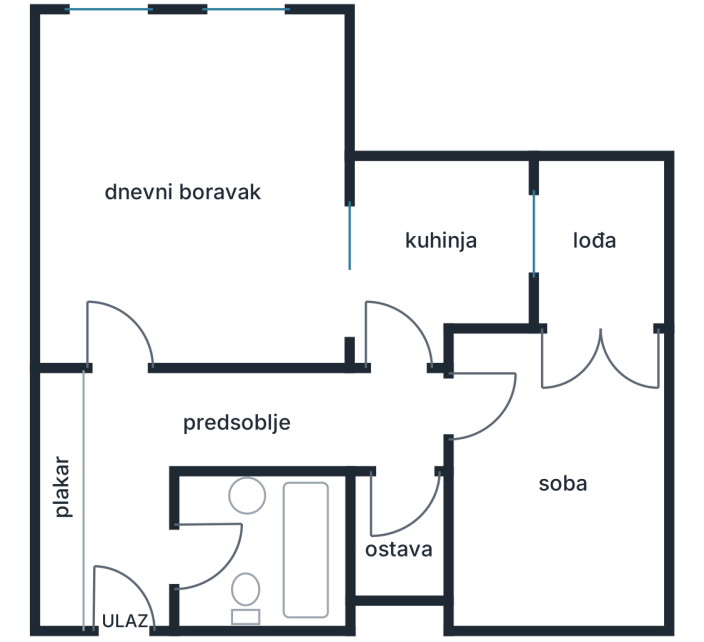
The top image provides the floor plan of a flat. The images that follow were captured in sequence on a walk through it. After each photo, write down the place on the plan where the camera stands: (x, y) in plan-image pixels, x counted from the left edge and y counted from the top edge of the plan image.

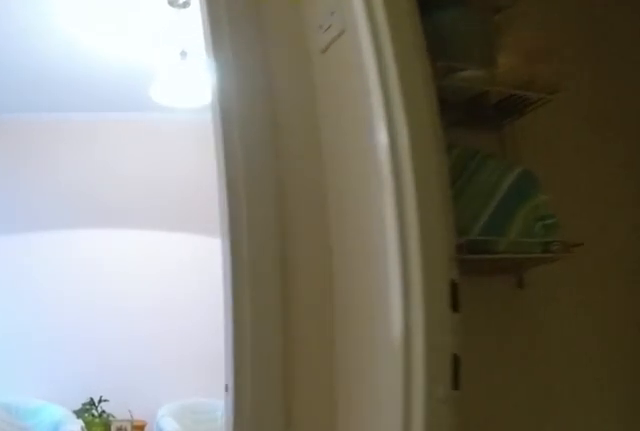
(328, 421)
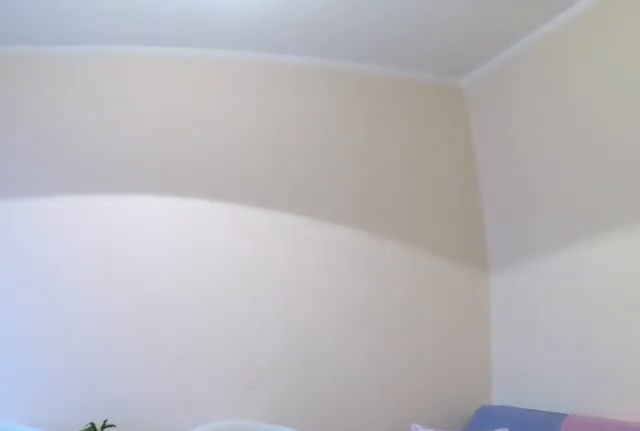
(419, 421)
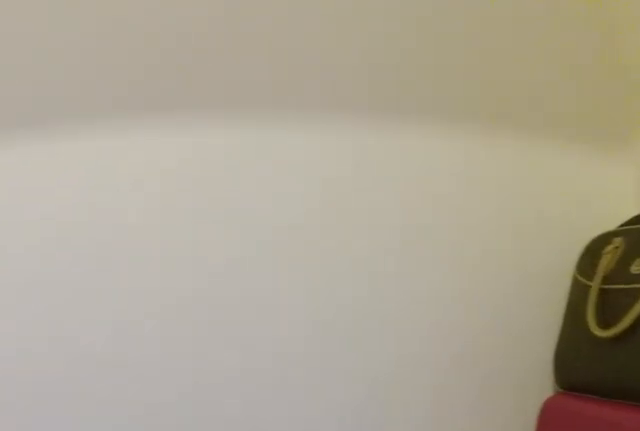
(481, 526)
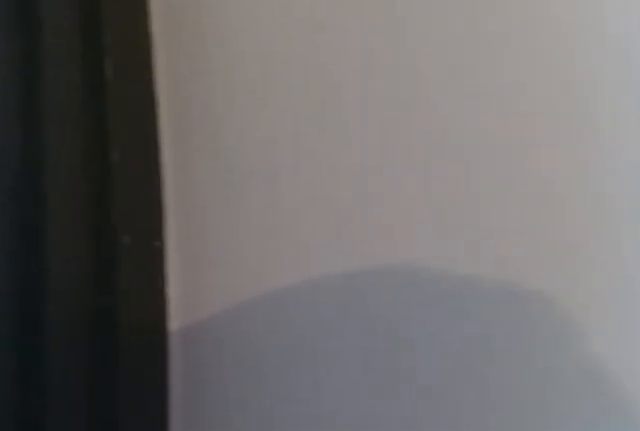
(646, 377)
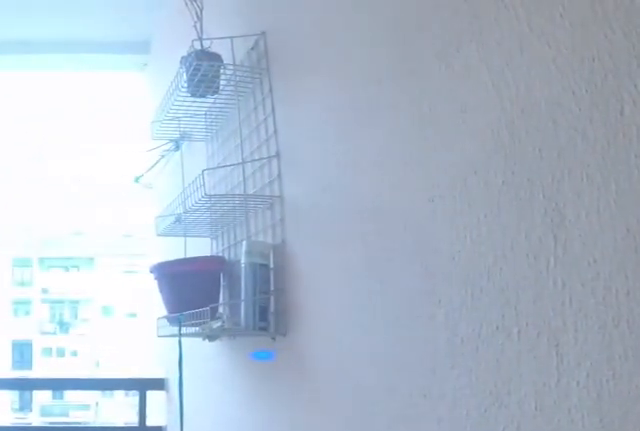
(630, 356)
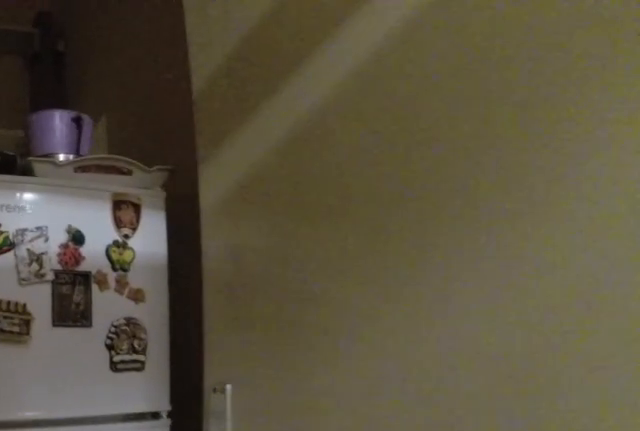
(410, 438)
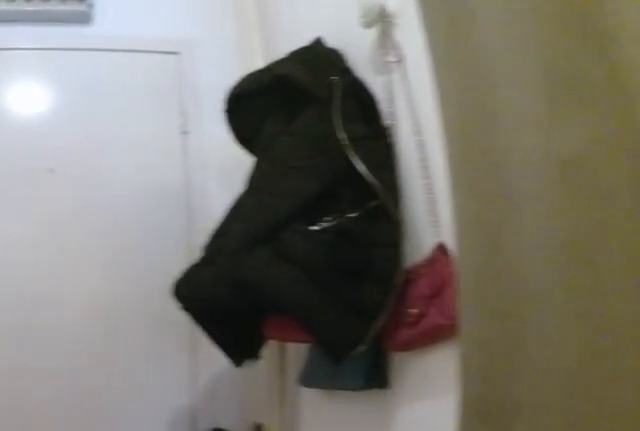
(129, 534)
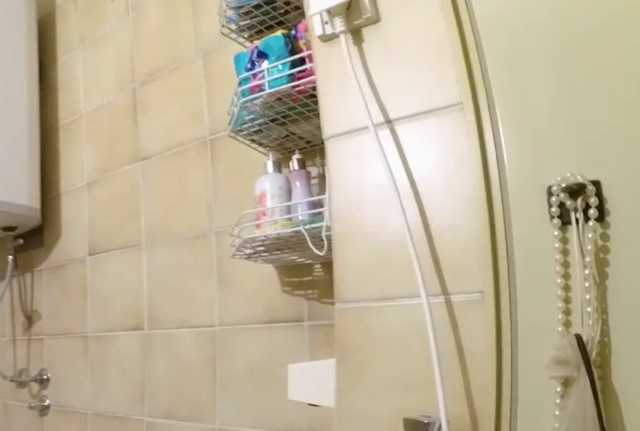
(169, 550)
